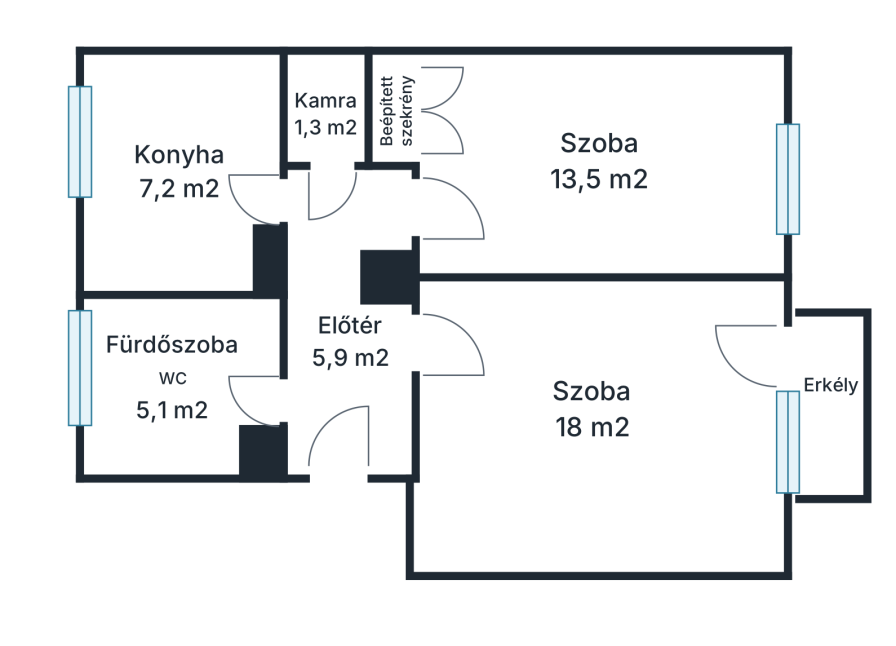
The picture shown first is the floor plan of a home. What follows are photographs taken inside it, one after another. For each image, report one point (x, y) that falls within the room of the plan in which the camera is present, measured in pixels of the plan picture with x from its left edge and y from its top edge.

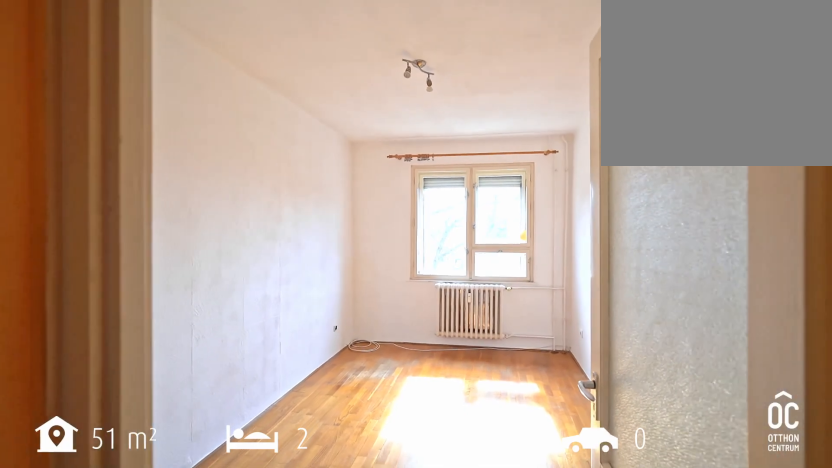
(600, 165)
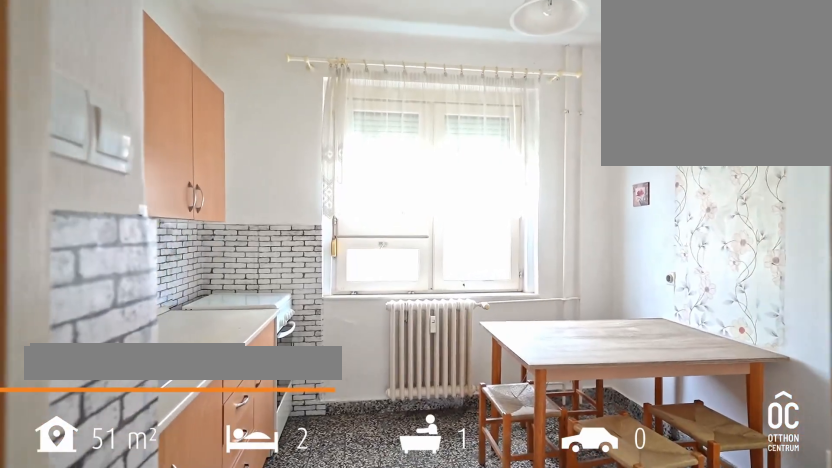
(179, 172)
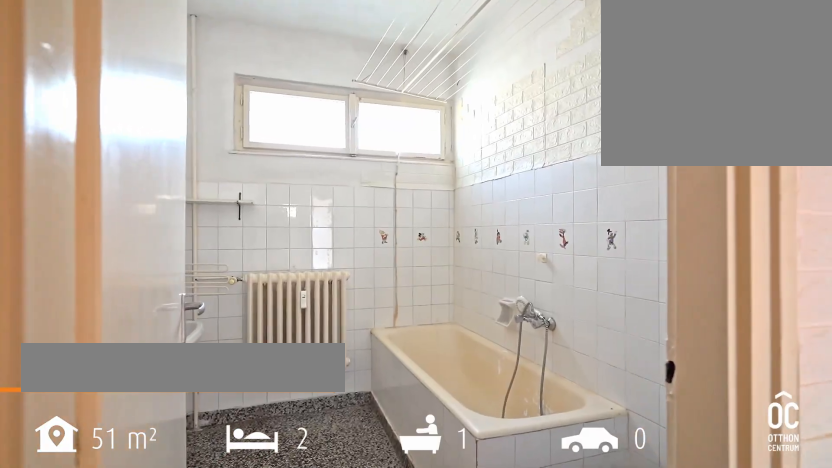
(171, 378)
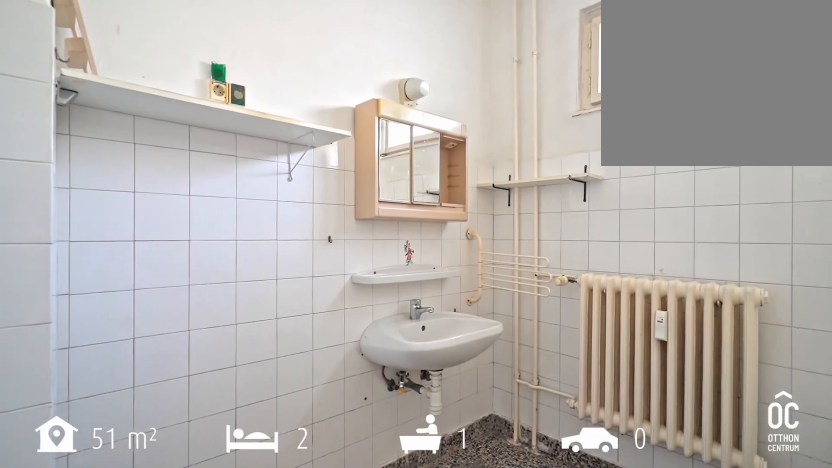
(171, 378)
